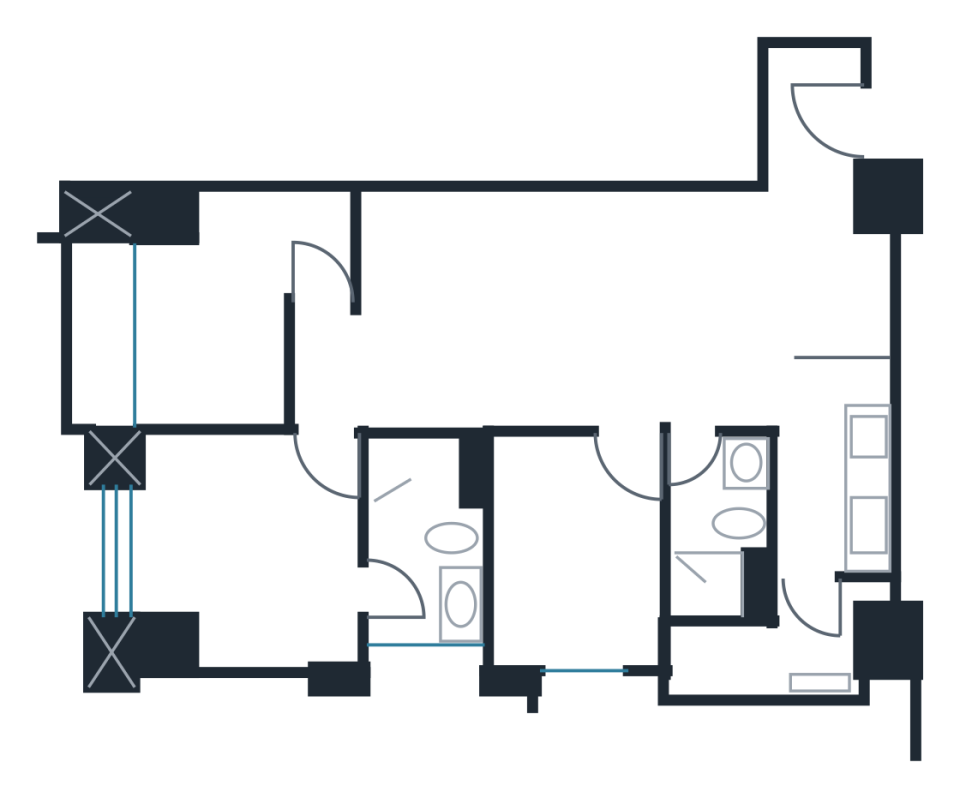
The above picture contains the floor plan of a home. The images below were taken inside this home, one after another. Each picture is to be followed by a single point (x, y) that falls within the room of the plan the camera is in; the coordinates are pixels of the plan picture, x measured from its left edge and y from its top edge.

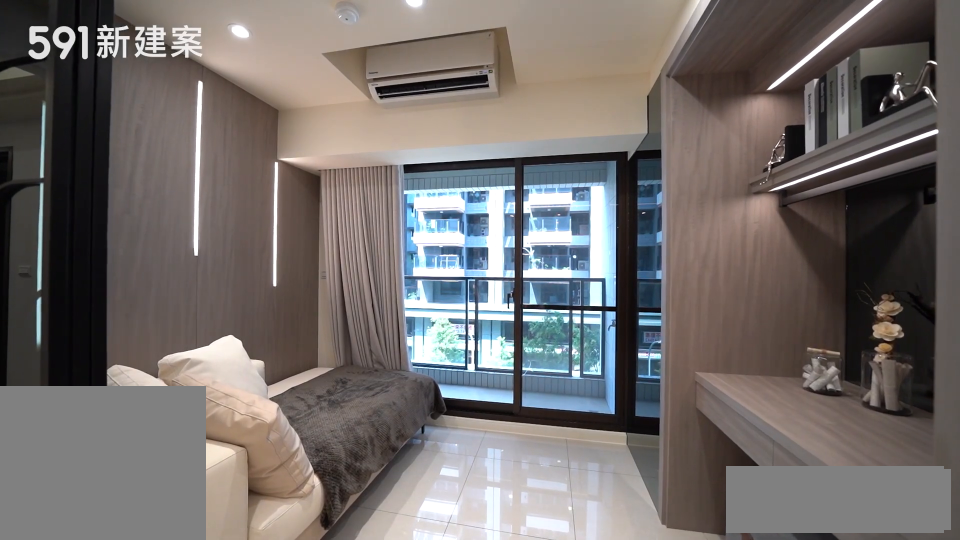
(240, 307)
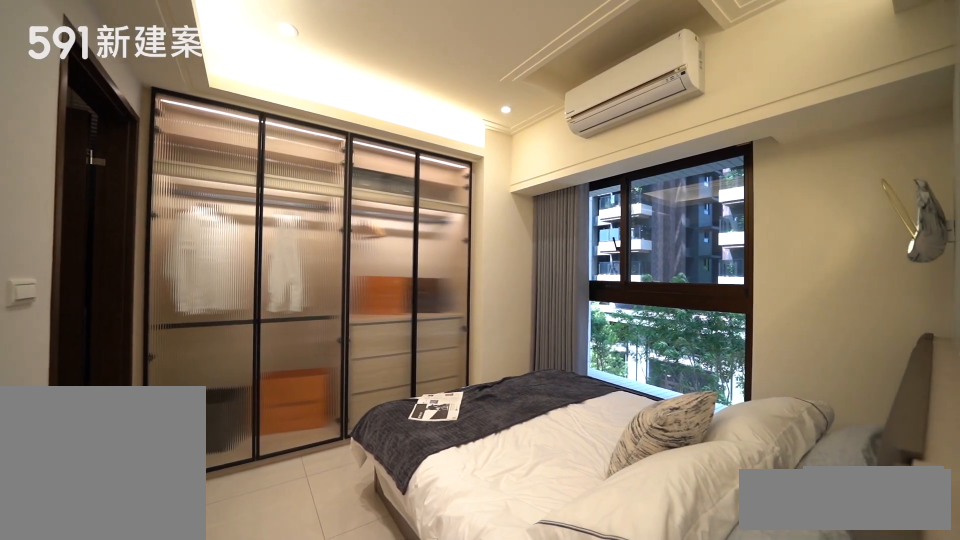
(242, 557)
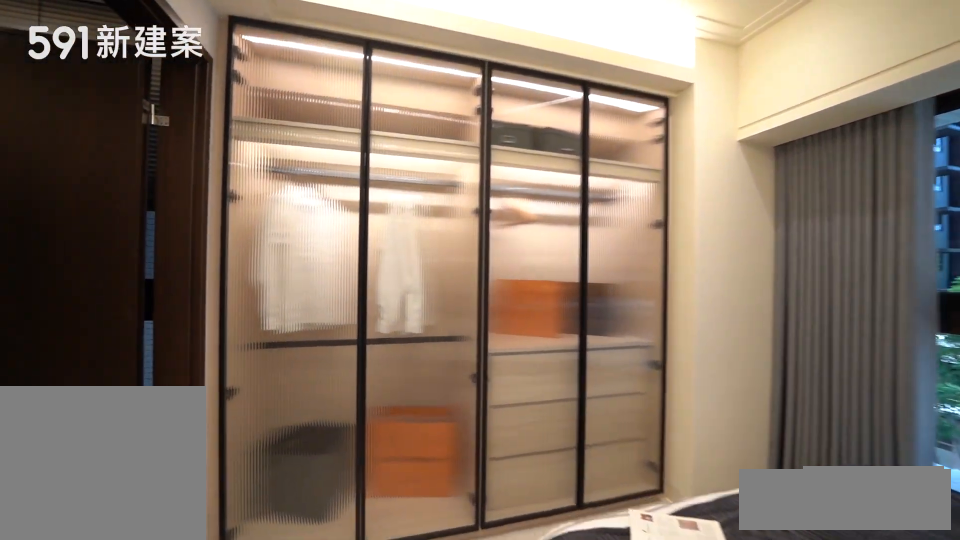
(242, 557)
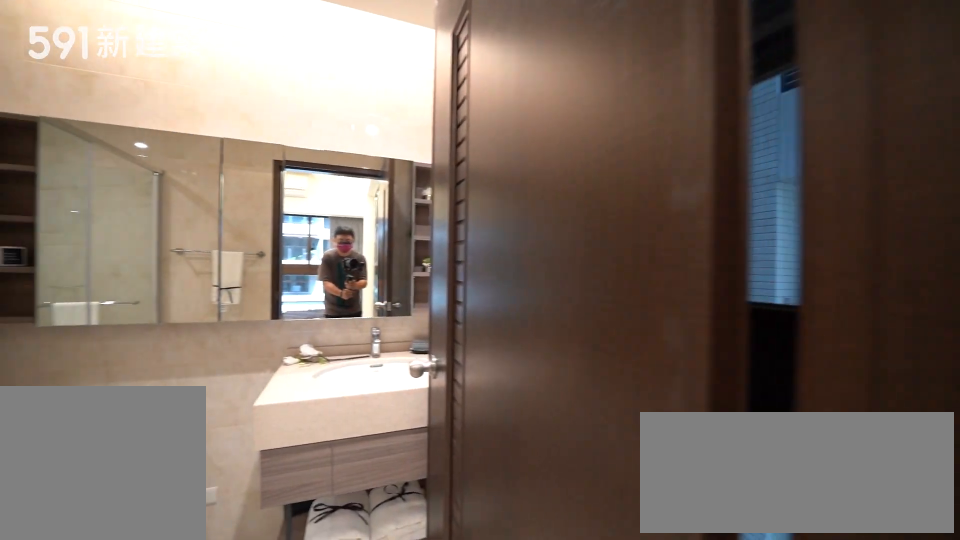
(423, 548)
